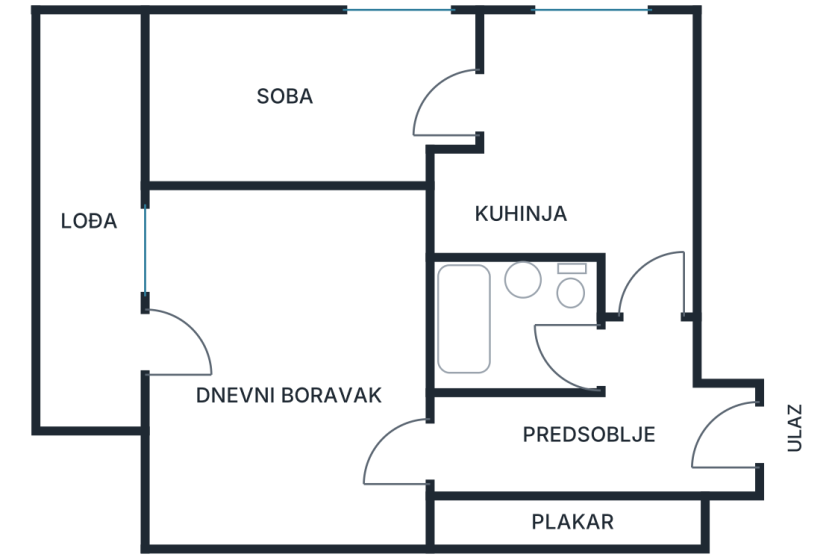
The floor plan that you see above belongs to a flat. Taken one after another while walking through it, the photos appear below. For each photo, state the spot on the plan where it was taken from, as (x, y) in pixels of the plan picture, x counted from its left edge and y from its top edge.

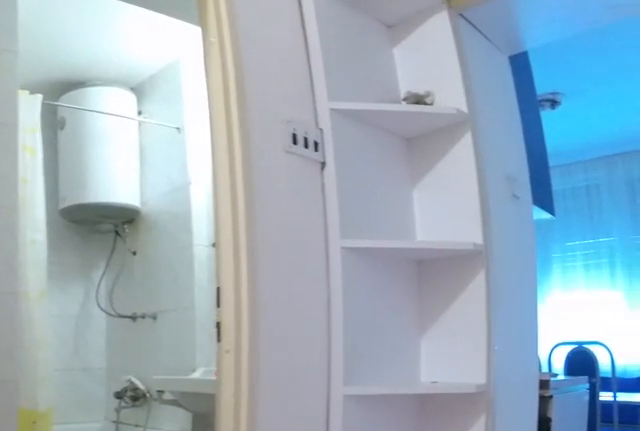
(686, 456)
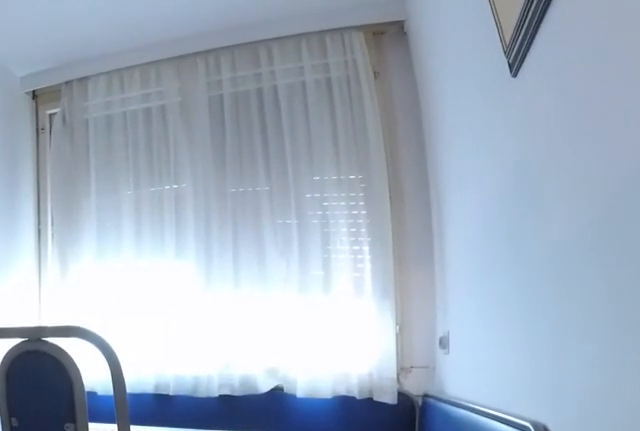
(645, 231)
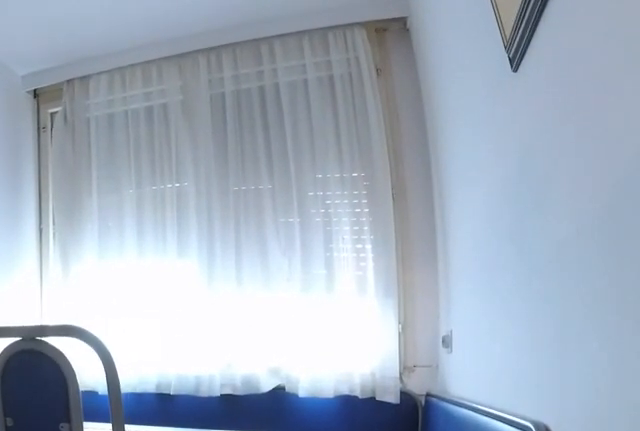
(644, 222)
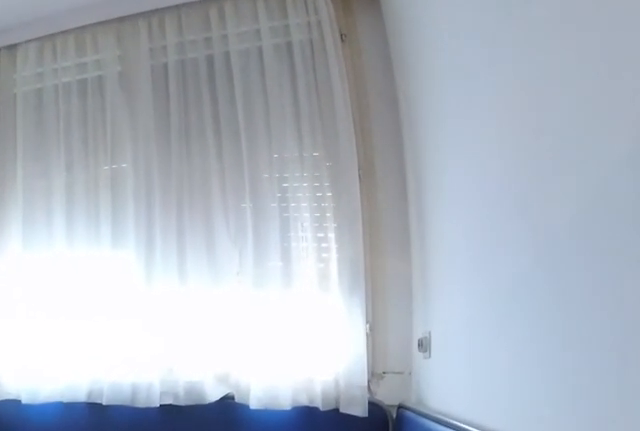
(645, 186)
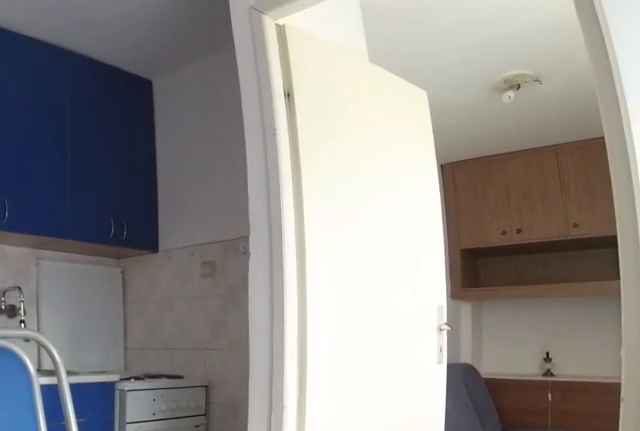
(648, 49)
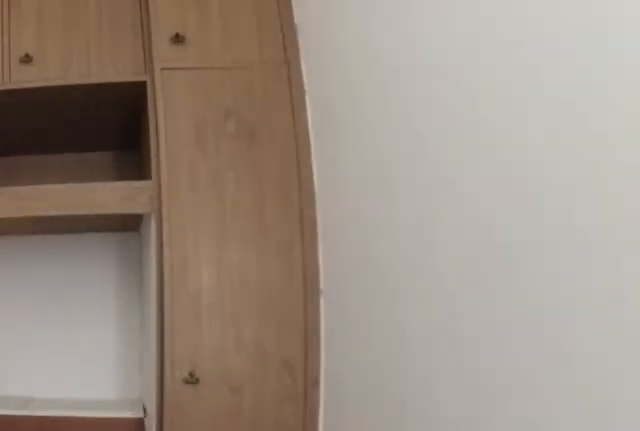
(349, 111)
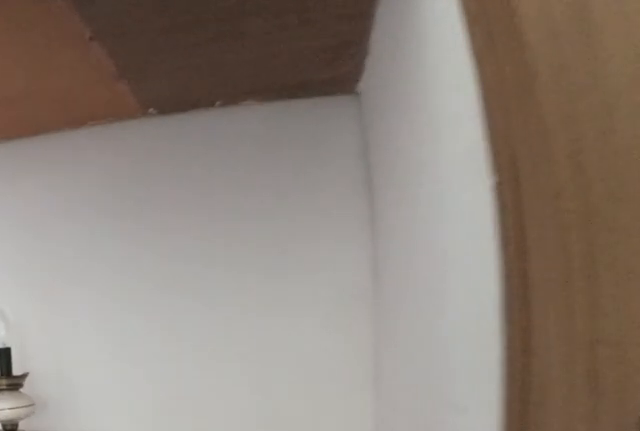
(224, 111)
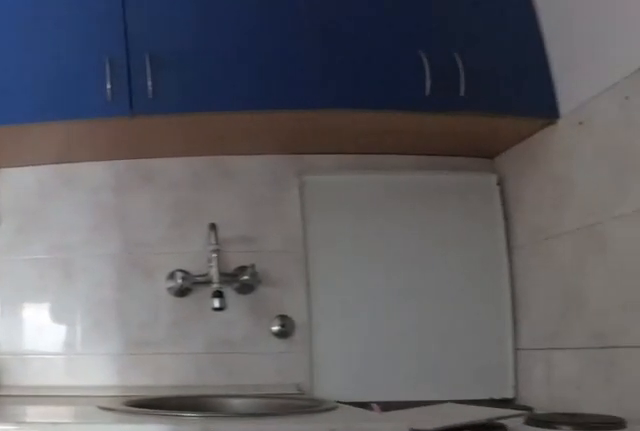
(497, 93)
